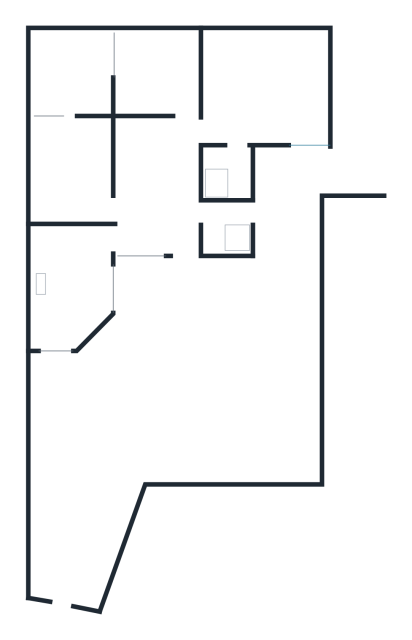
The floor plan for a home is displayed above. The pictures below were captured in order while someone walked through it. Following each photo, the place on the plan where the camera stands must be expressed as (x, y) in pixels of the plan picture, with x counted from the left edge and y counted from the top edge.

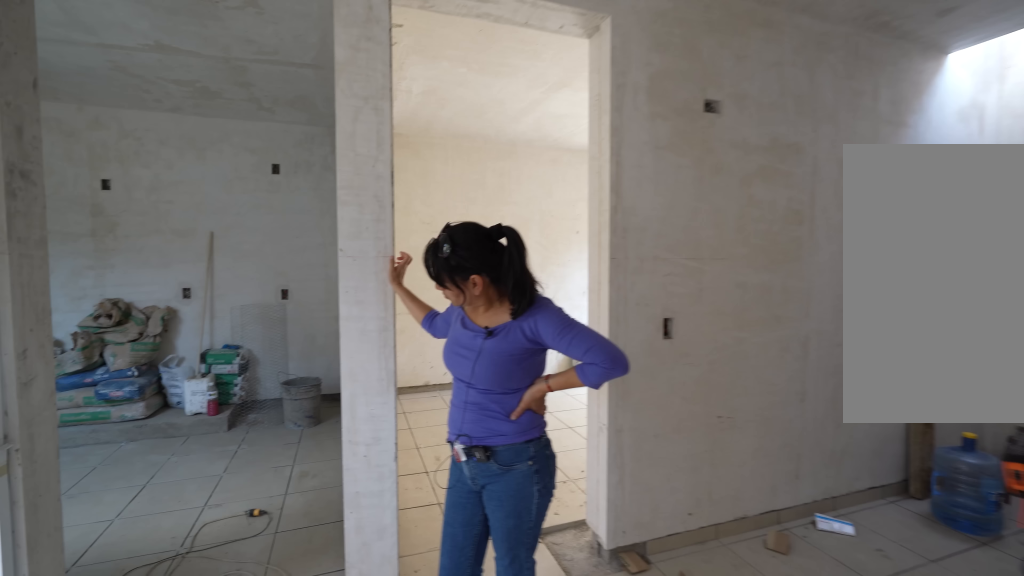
(140, 230)
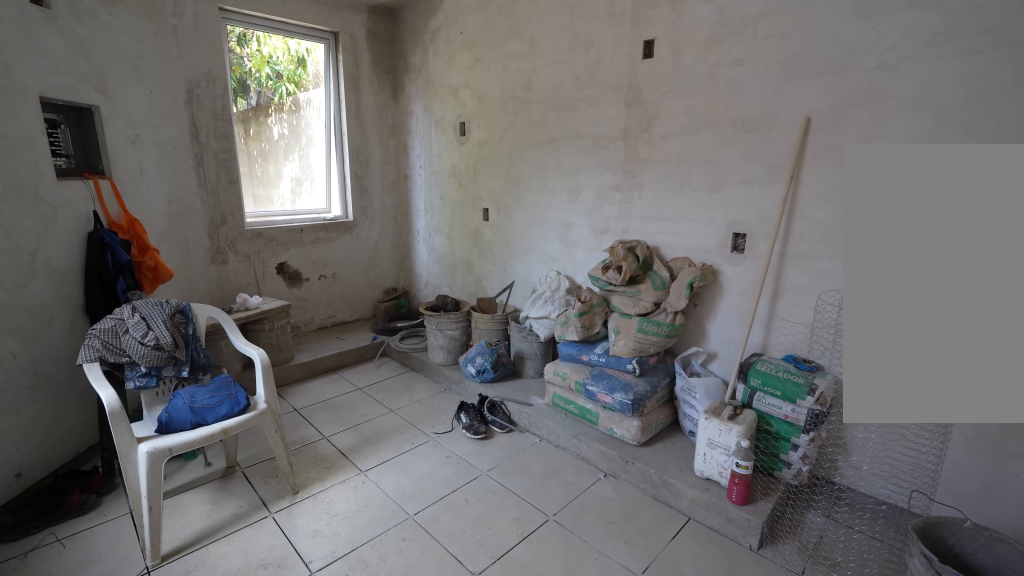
(56, 275)
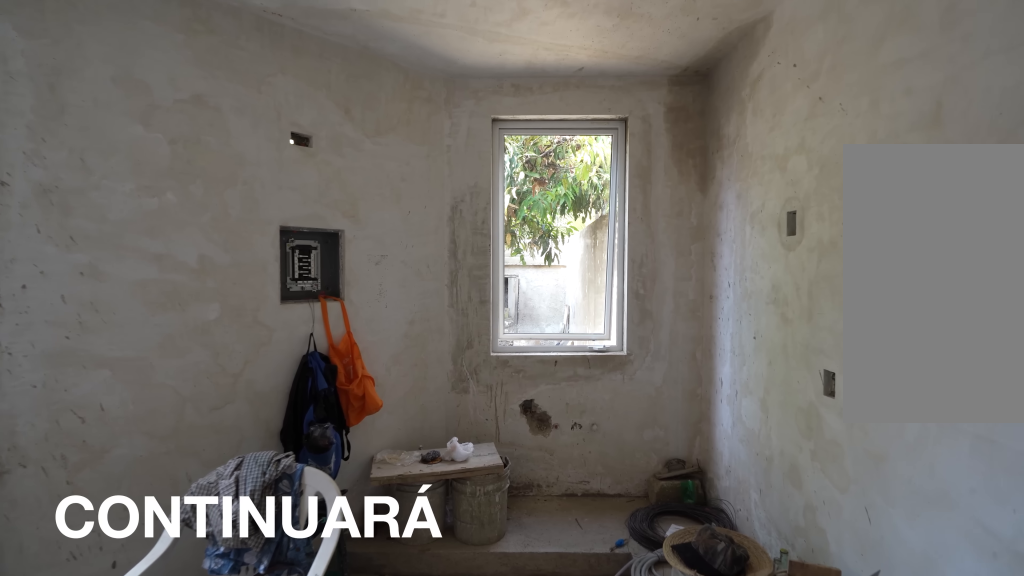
(58, 299)
